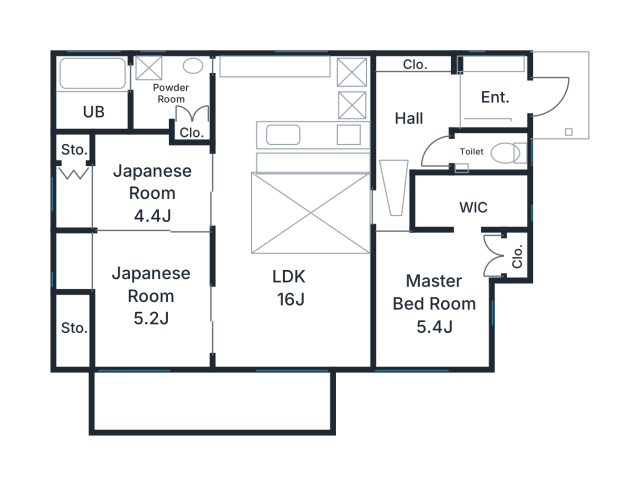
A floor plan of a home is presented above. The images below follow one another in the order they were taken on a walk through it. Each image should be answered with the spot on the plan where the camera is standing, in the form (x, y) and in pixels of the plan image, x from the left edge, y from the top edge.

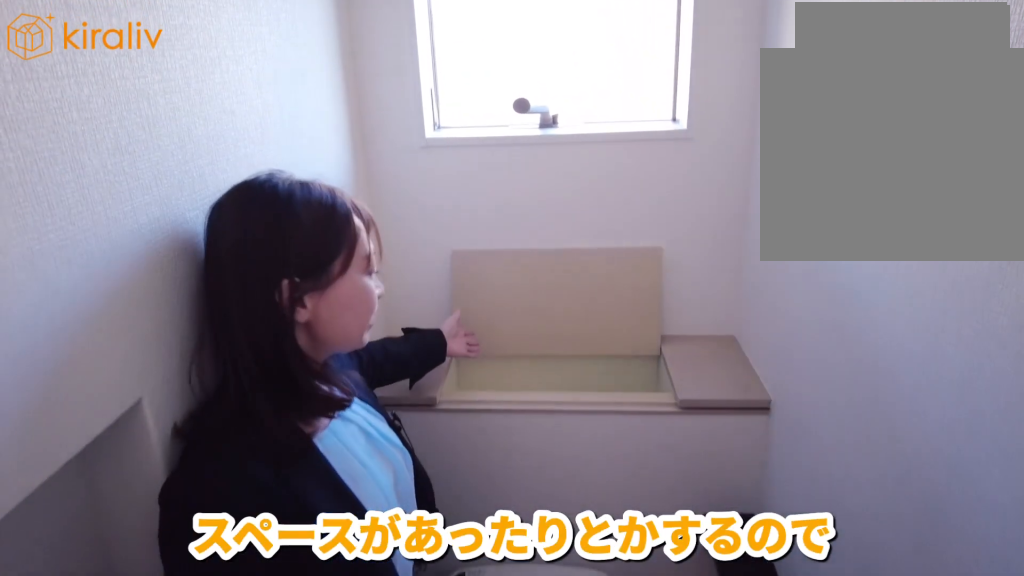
(450, 162)
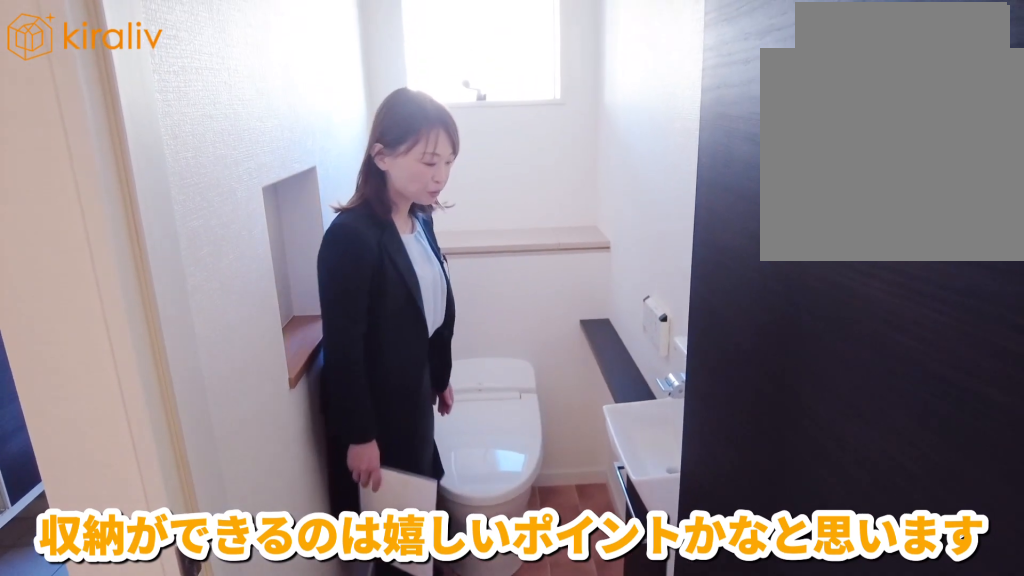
(444, 159)
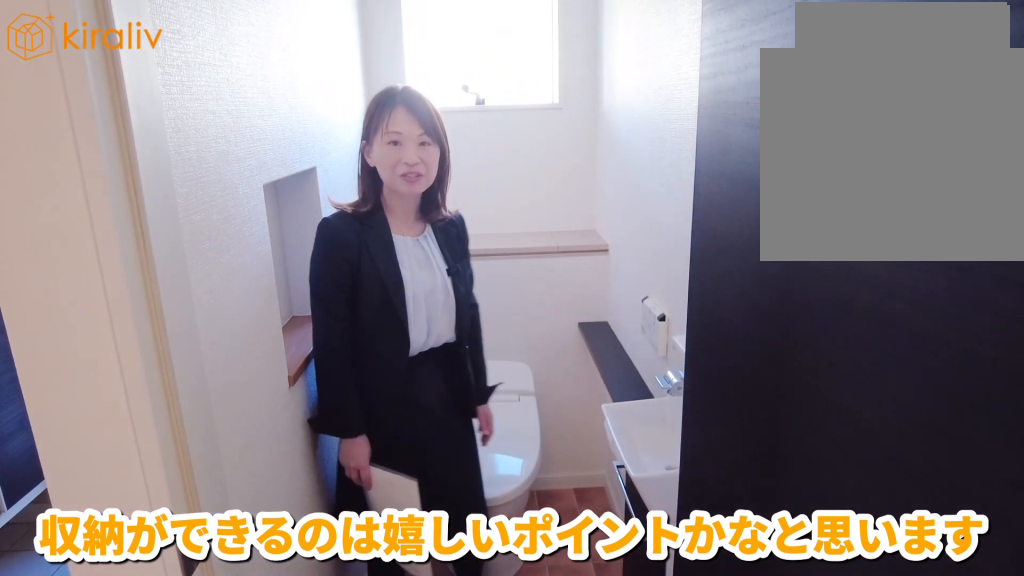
(443, 160)
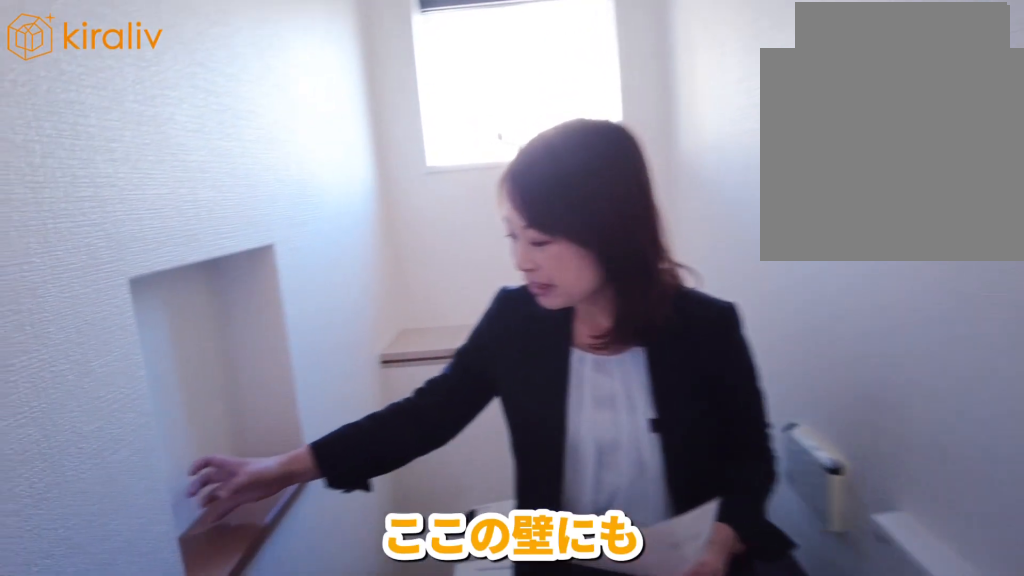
(438, 162)
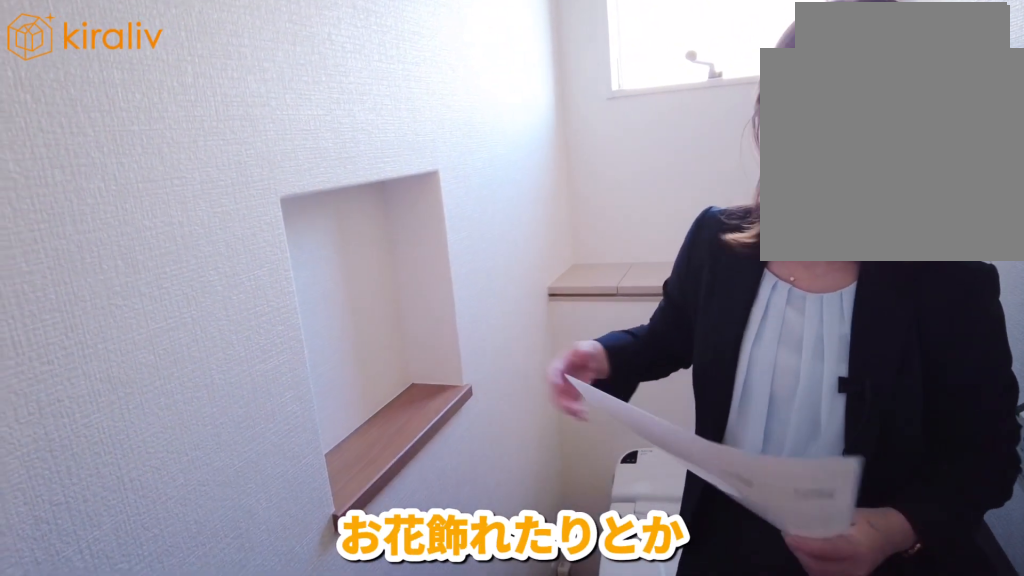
(435, 162)
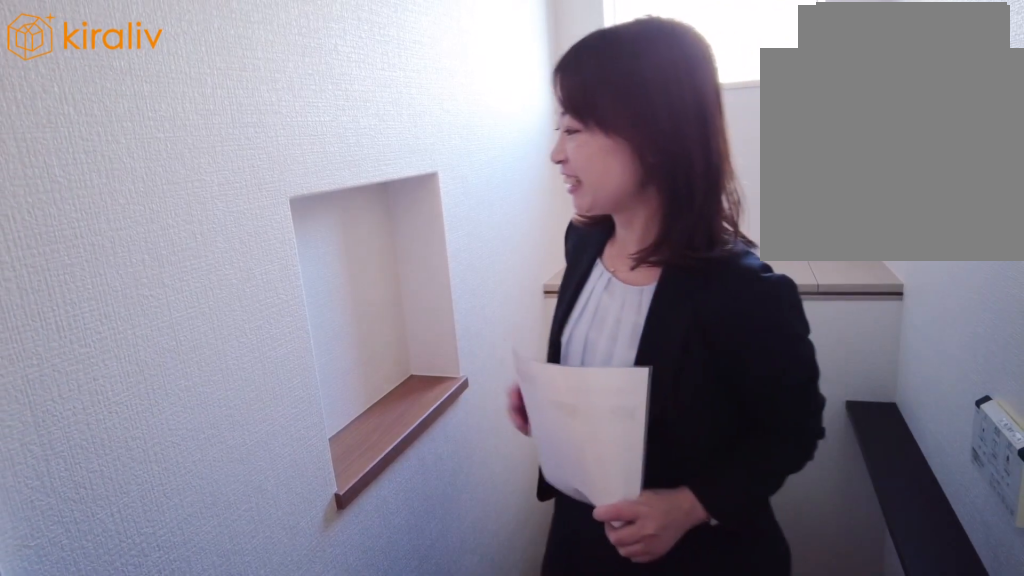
(434, 160)
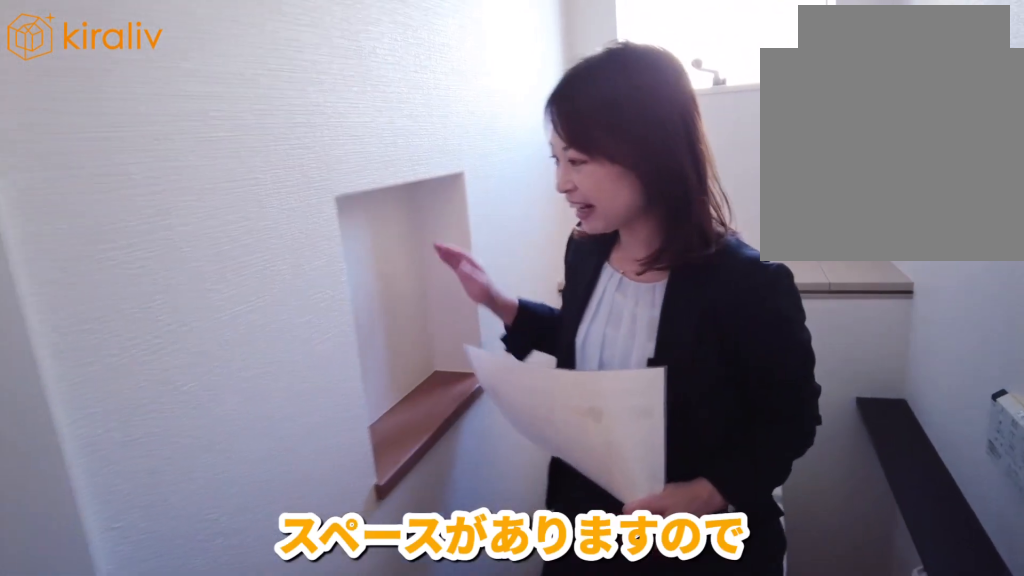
(433, 162)
